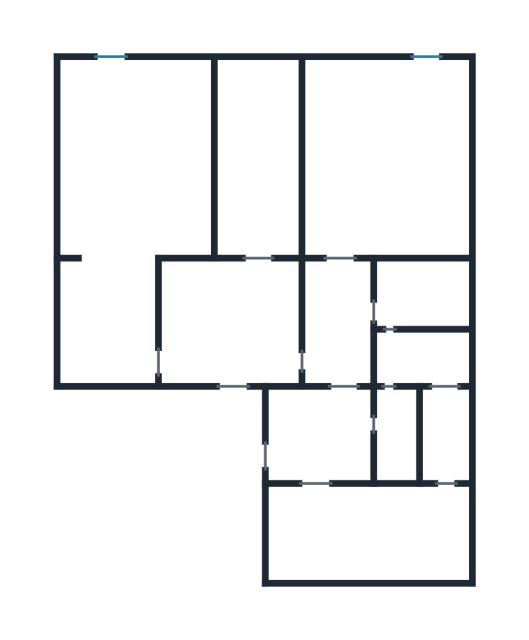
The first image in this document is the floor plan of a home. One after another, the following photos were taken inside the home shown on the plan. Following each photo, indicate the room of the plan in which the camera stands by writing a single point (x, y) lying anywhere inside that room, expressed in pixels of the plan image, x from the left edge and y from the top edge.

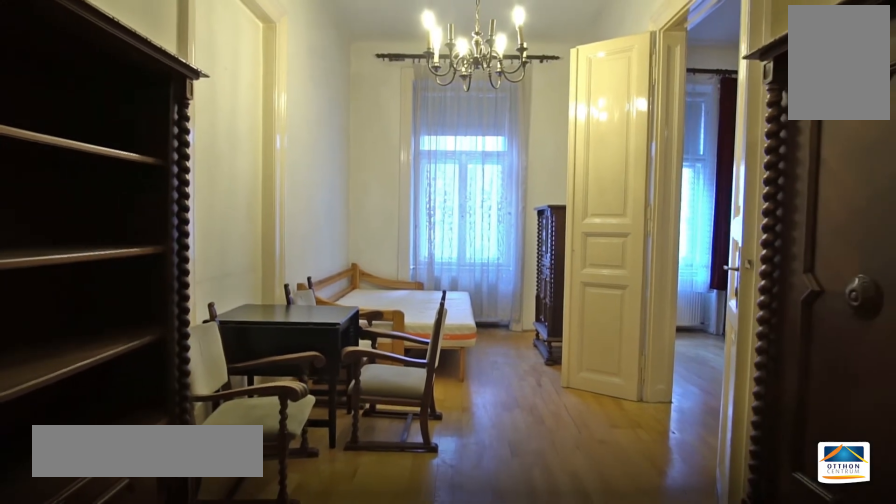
(263, 157)
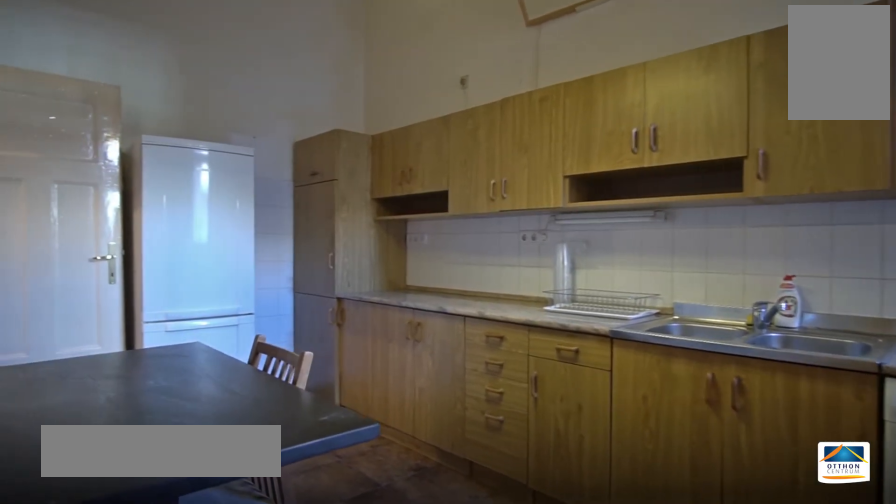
(365, 532)
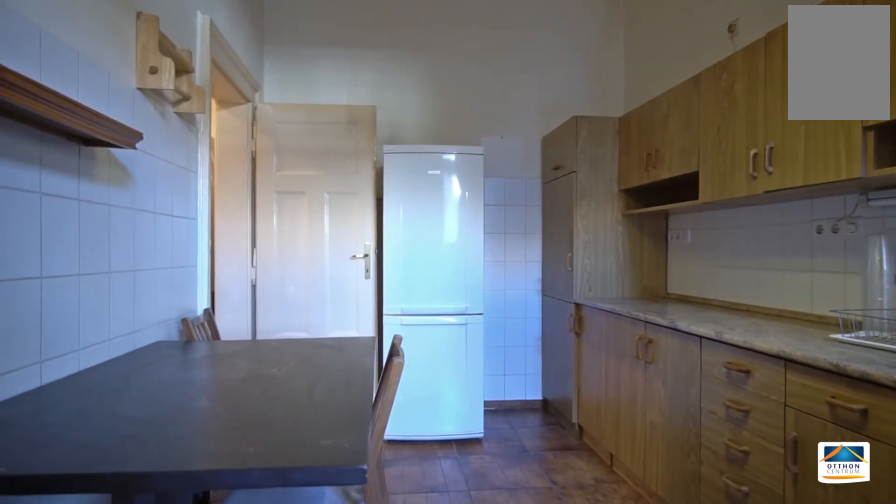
(365, 532)
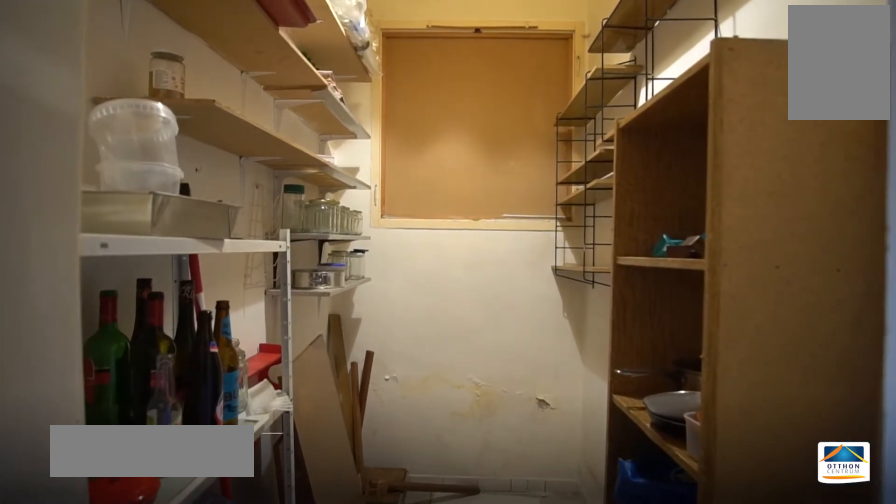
(444, 432)
